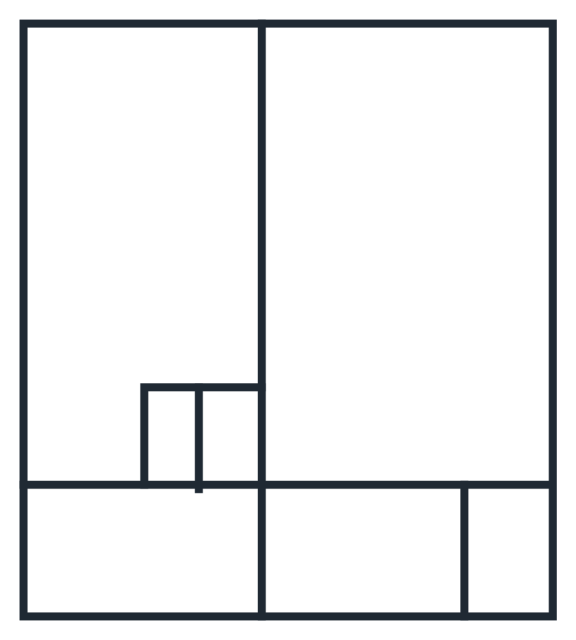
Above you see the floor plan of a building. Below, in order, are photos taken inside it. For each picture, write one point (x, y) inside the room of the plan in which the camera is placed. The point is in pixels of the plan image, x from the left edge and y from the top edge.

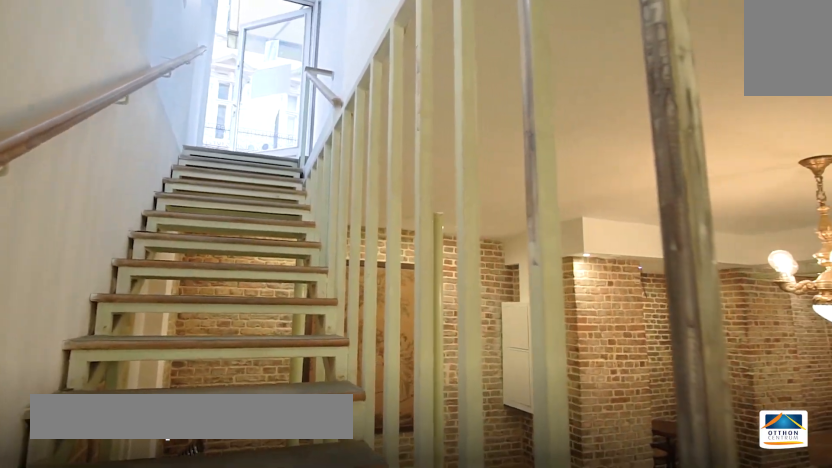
(419, 265)
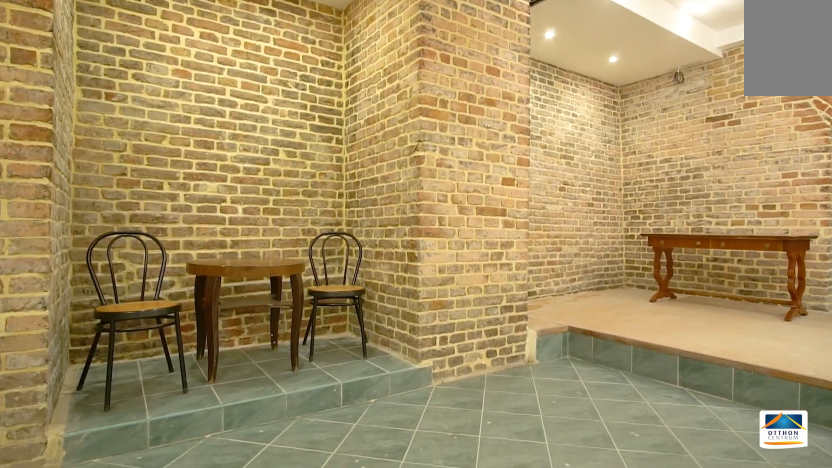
(418, 267)
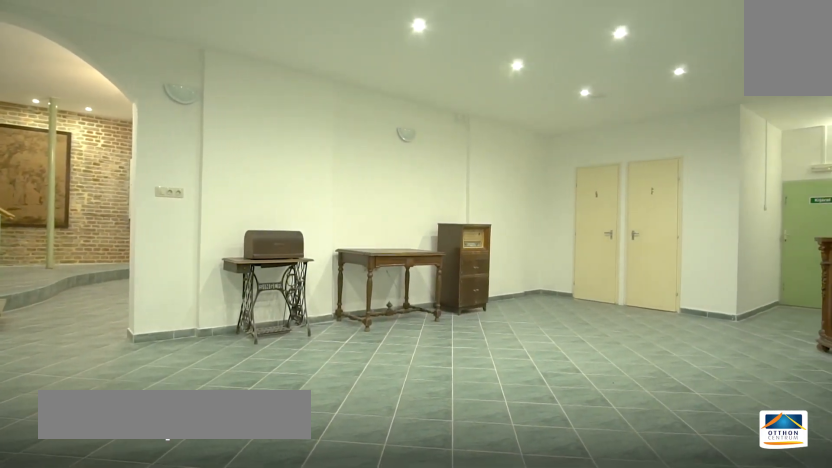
(142, 243)
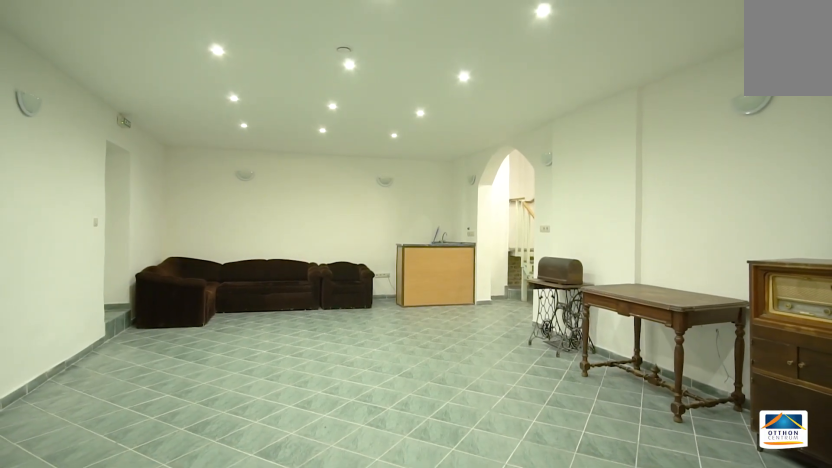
(142, 243)
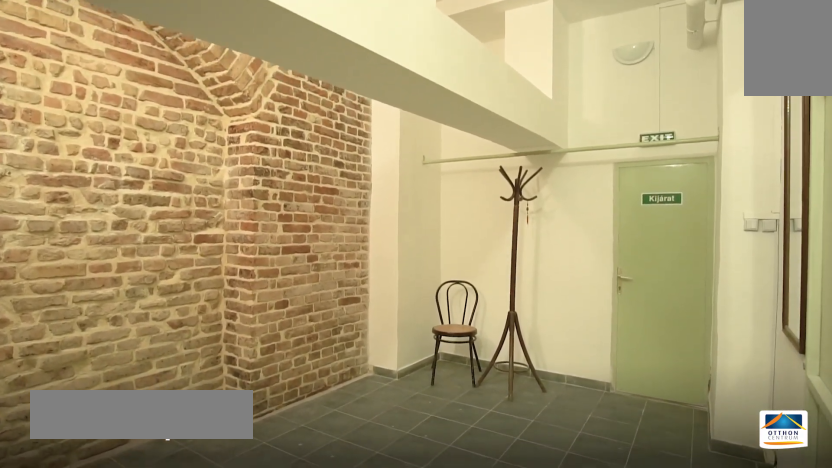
(358, 552)
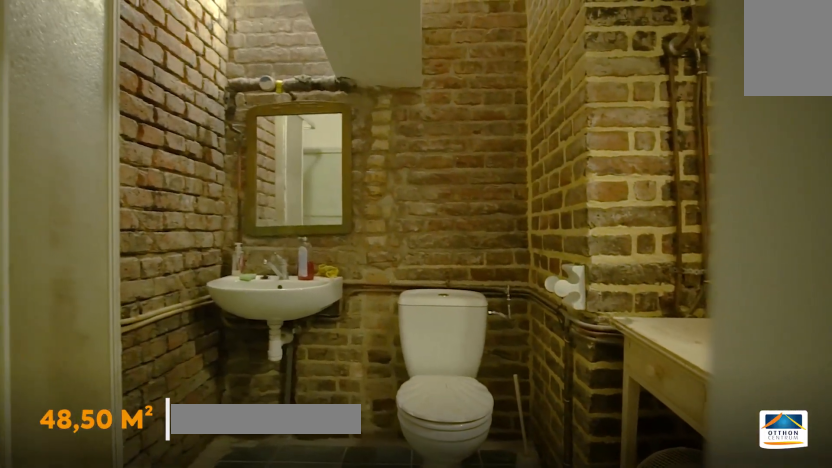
(509, 545)
